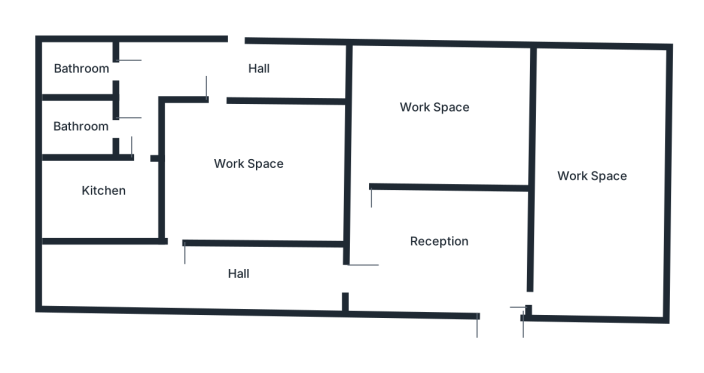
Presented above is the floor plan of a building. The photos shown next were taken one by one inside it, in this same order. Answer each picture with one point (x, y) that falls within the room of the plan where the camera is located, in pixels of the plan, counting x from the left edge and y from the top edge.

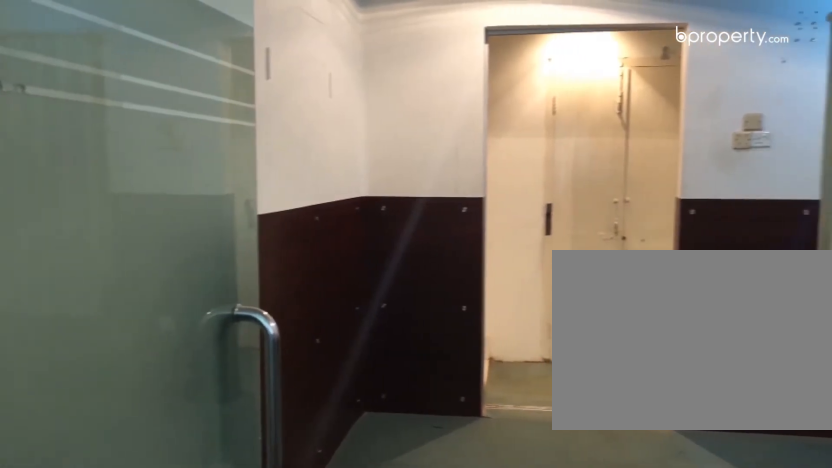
(241, 183)
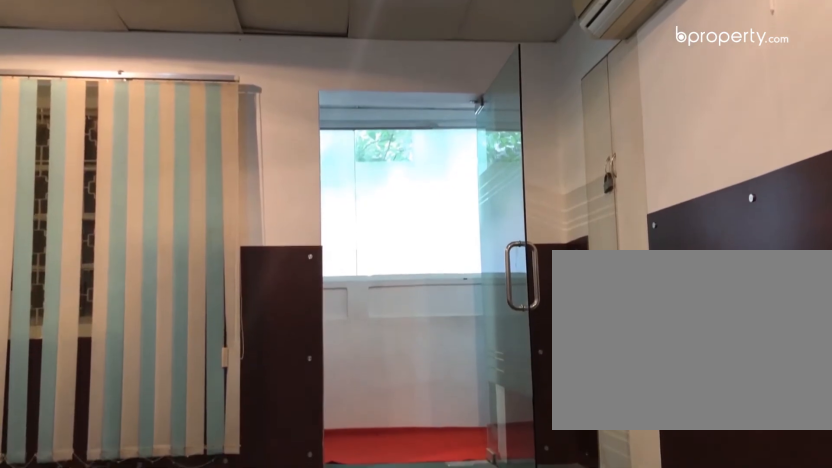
(240, 183)
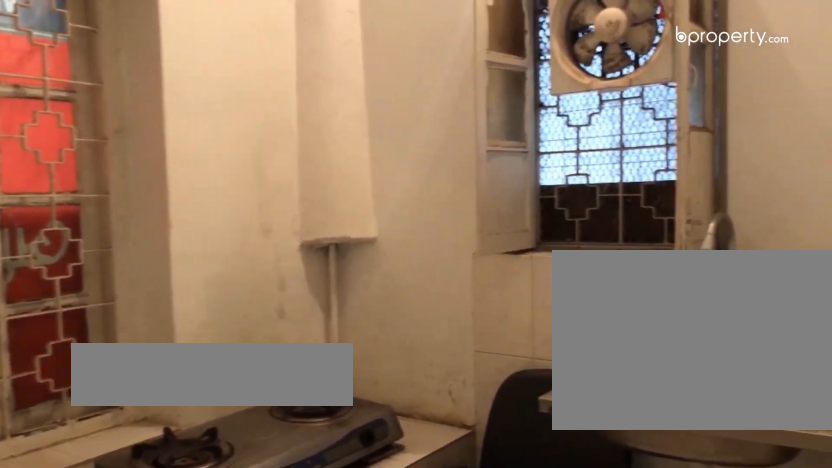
(106, 193)
